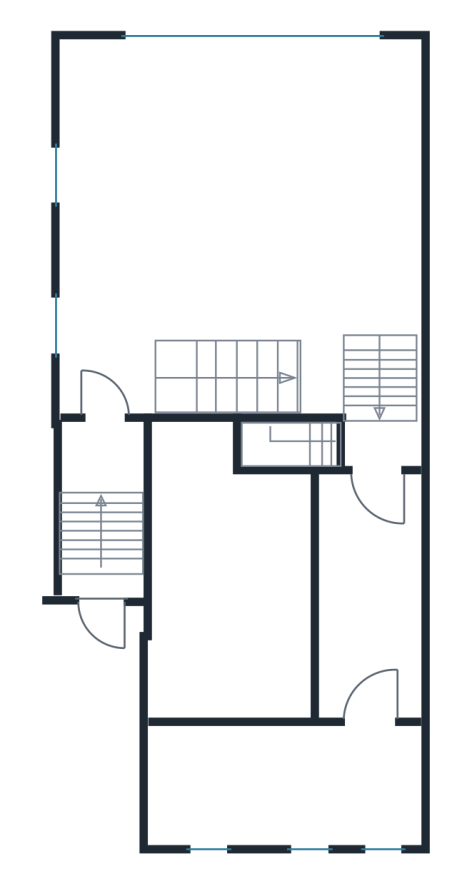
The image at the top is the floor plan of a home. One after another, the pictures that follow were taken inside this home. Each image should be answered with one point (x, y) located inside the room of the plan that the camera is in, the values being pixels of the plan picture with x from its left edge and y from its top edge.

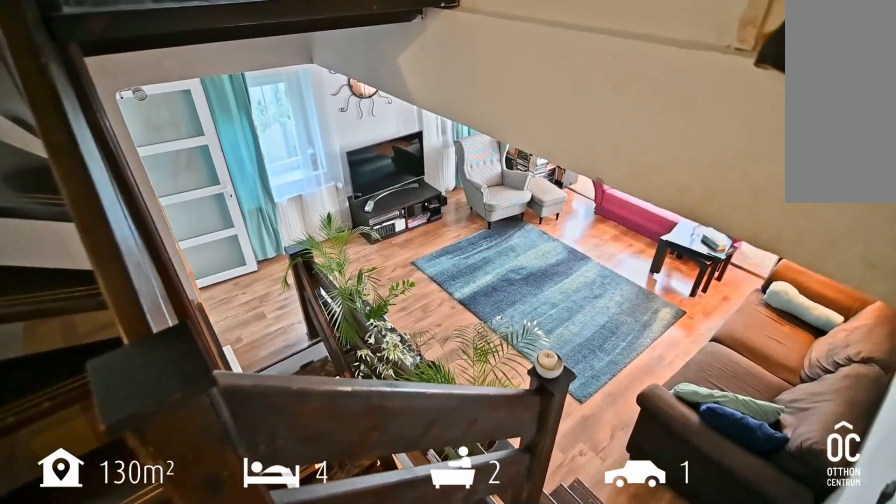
(382, 419)
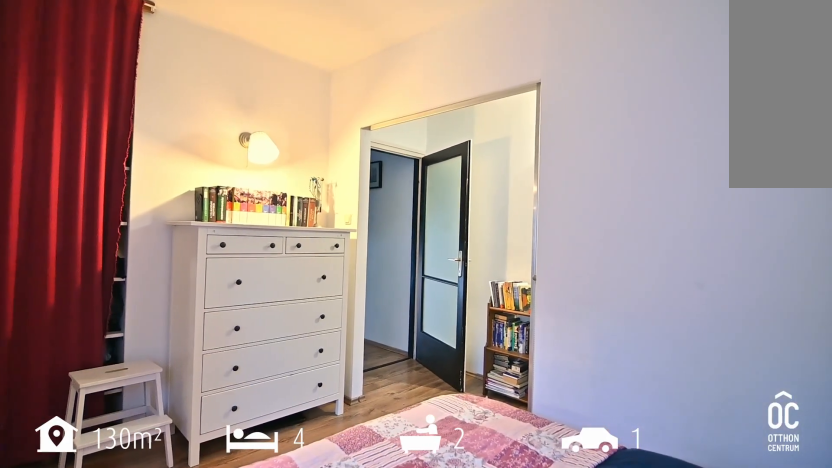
(237, 590)
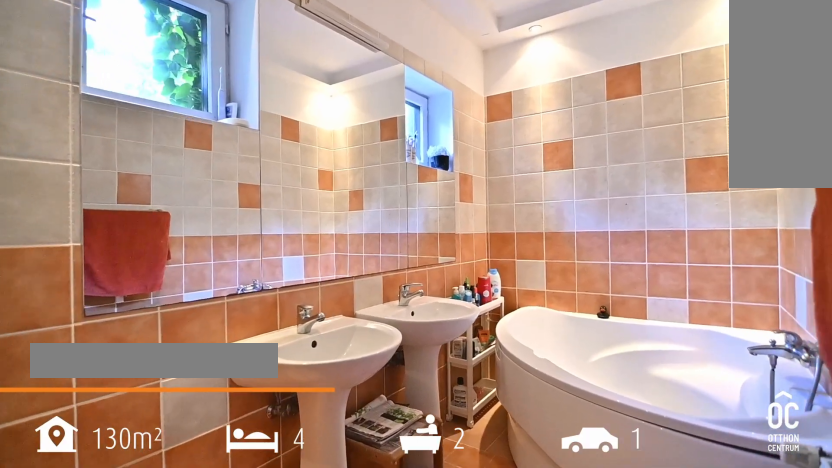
(288, 788)
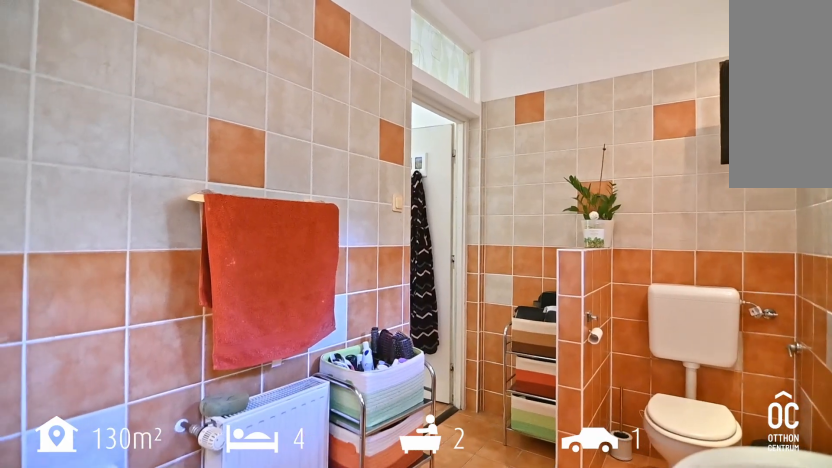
(289, 788)
